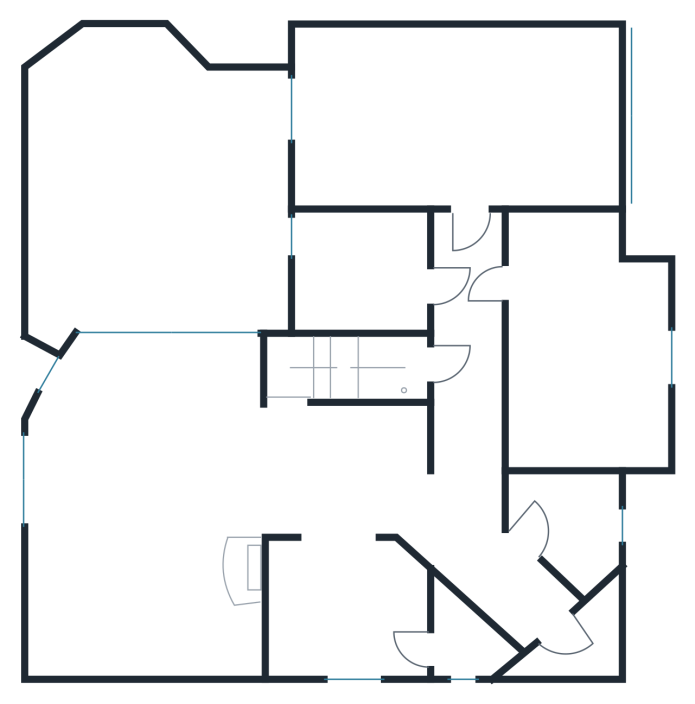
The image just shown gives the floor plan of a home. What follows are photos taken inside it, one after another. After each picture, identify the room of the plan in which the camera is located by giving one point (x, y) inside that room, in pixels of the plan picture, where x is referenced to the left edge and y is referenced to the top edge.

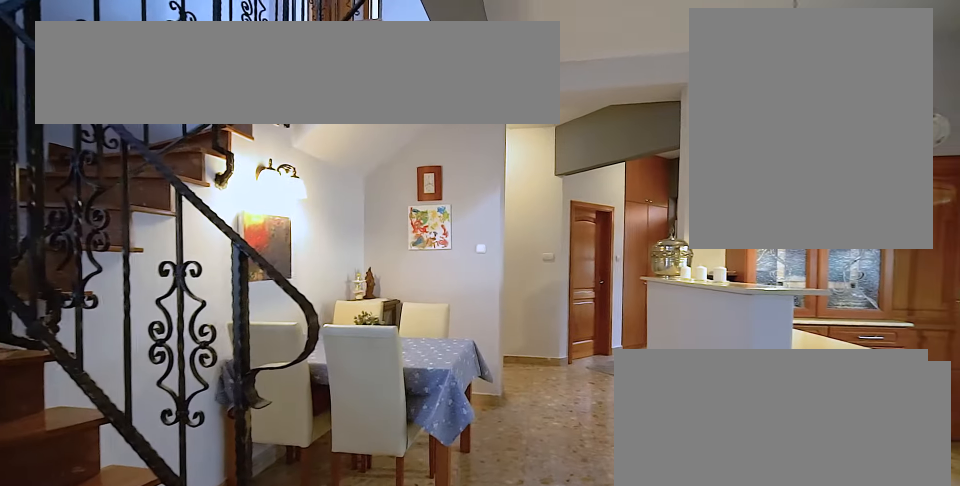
(346, 477)
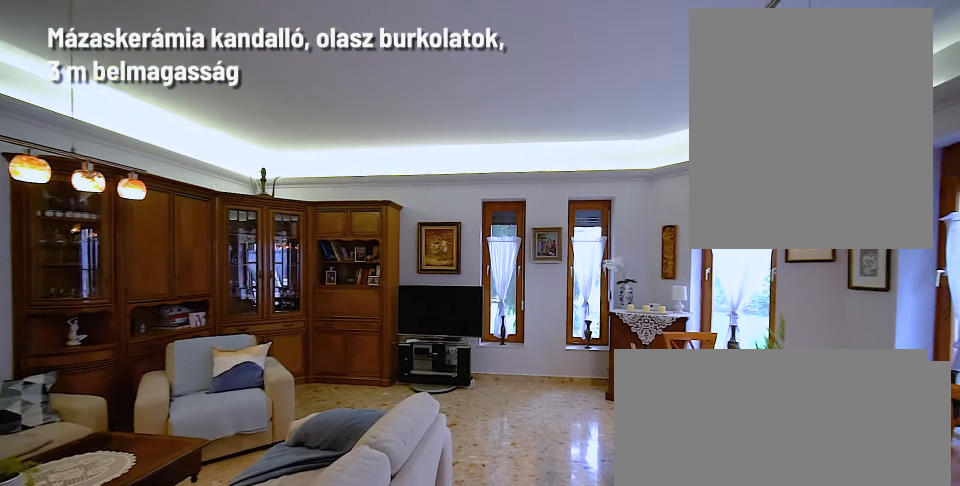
(146, 515)
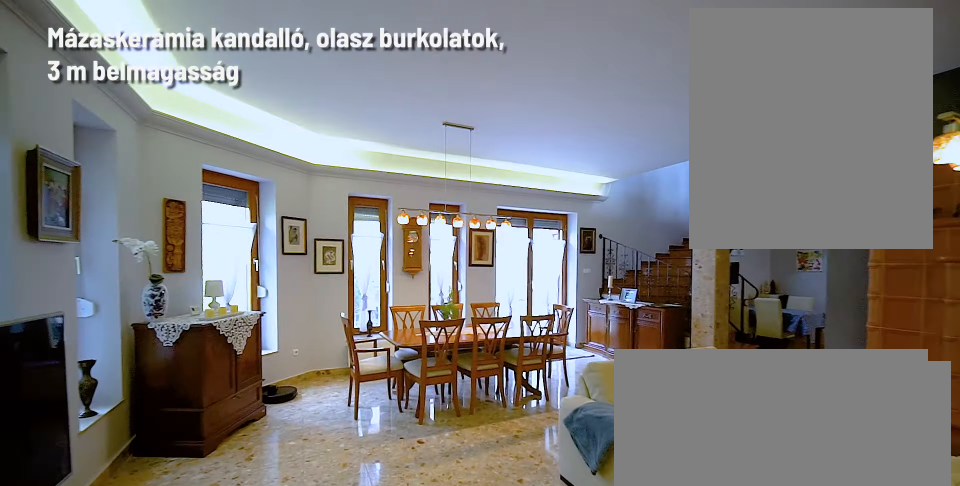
(144, 516)
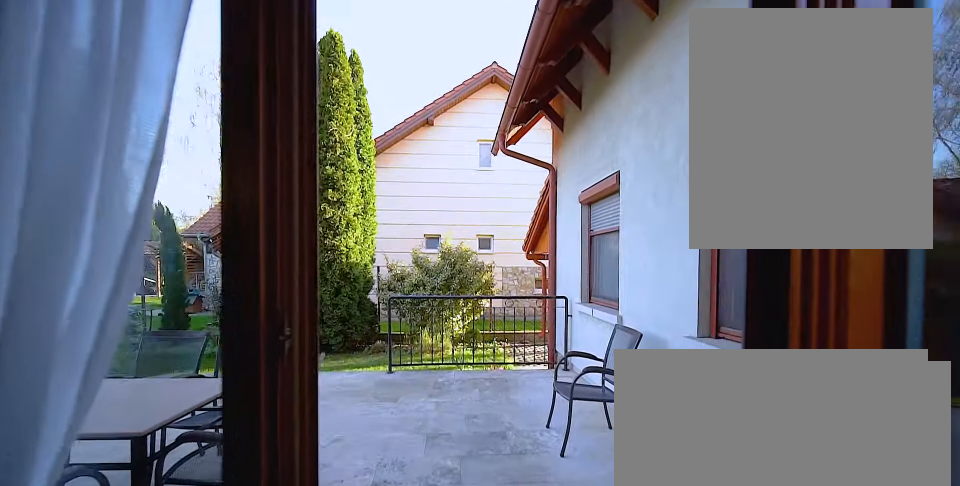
(162, 199)
